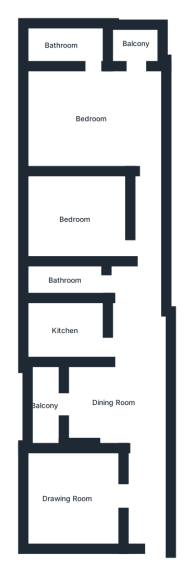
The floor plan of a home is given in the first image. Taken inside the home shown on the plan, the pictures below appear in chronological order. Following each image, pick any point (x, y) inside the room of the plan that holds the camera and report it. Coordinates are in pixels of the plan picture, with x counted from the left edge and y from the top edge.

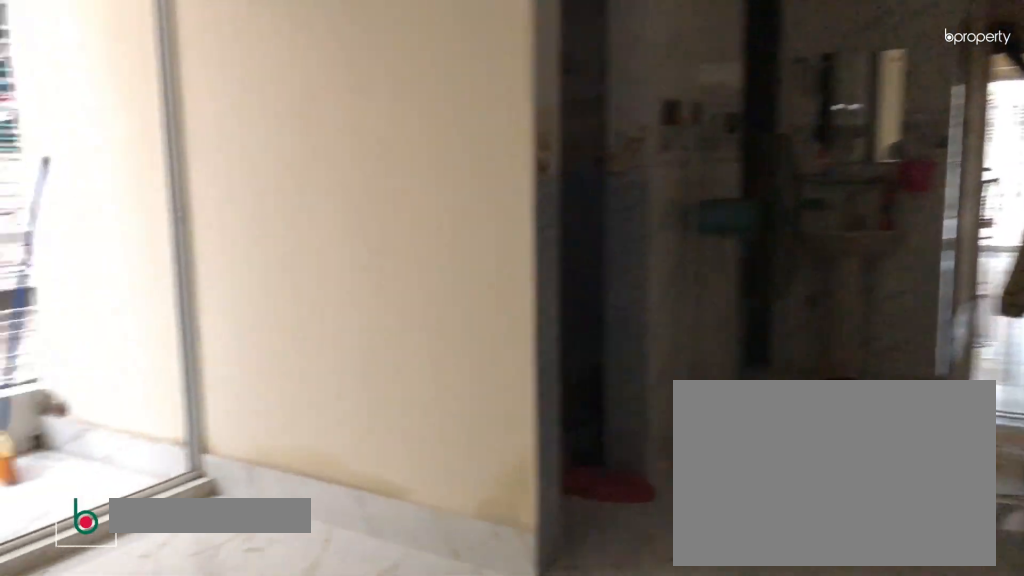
(113, 403)
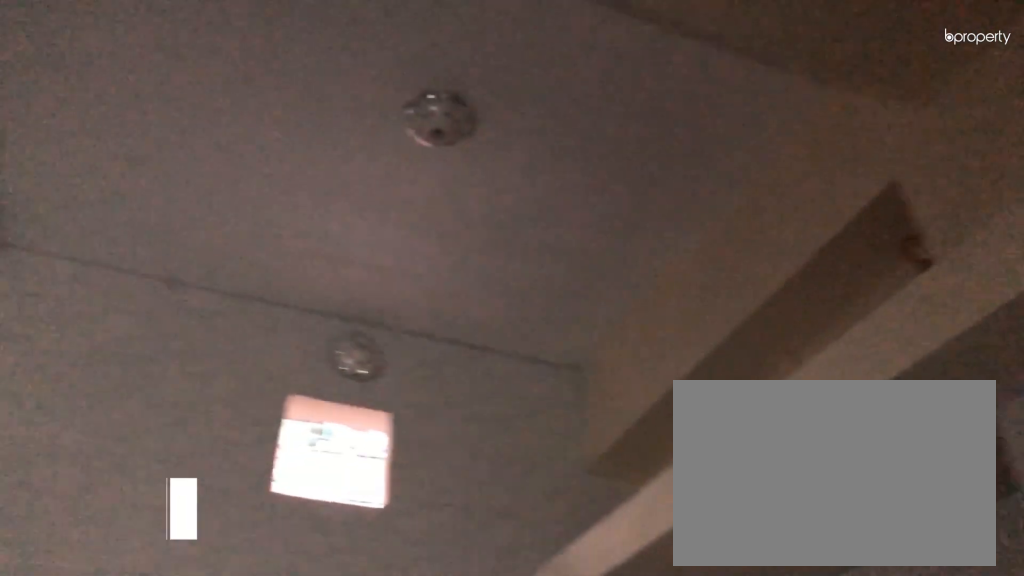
(63, 332)
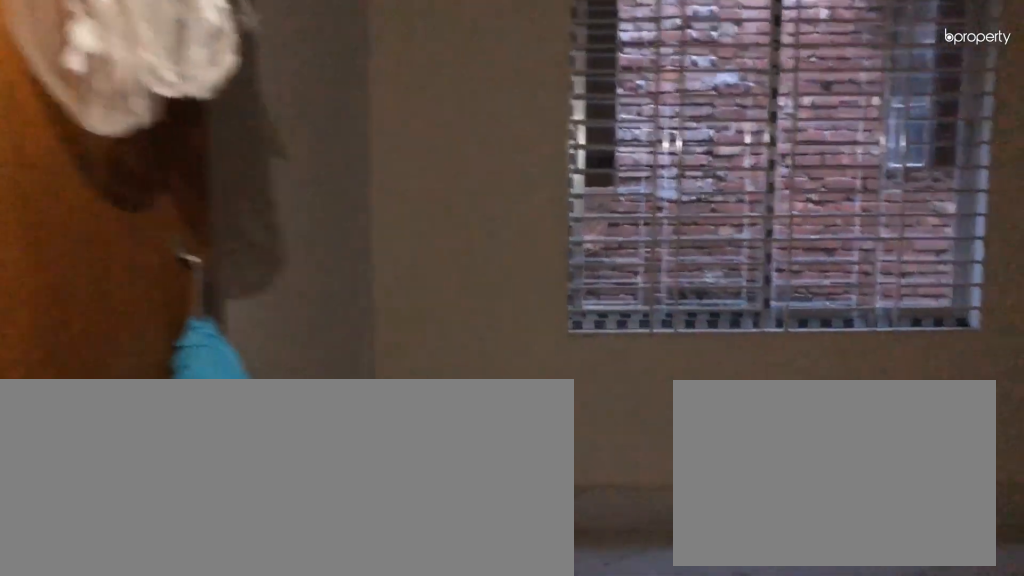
(76, 216)
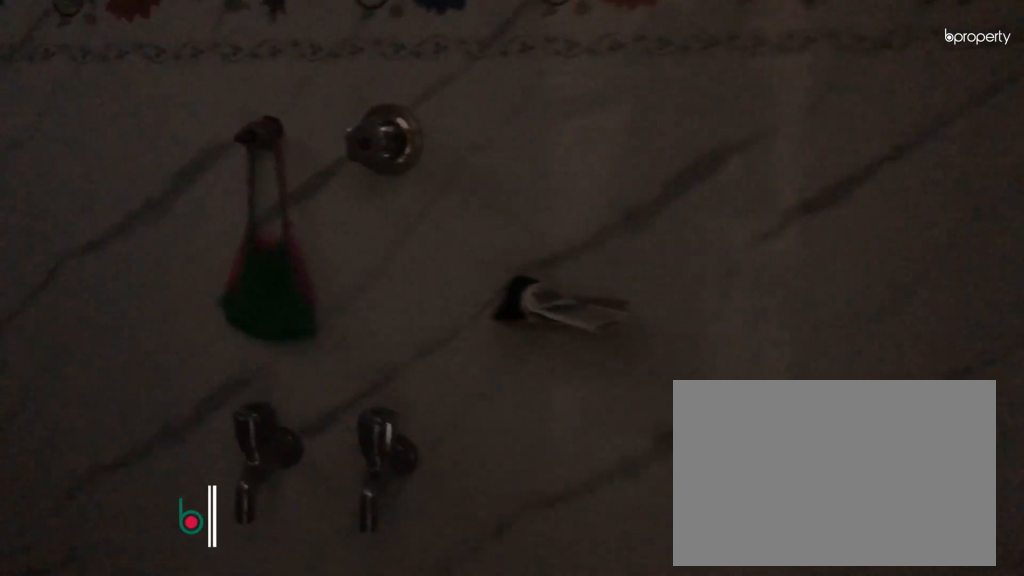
(63, 44)
